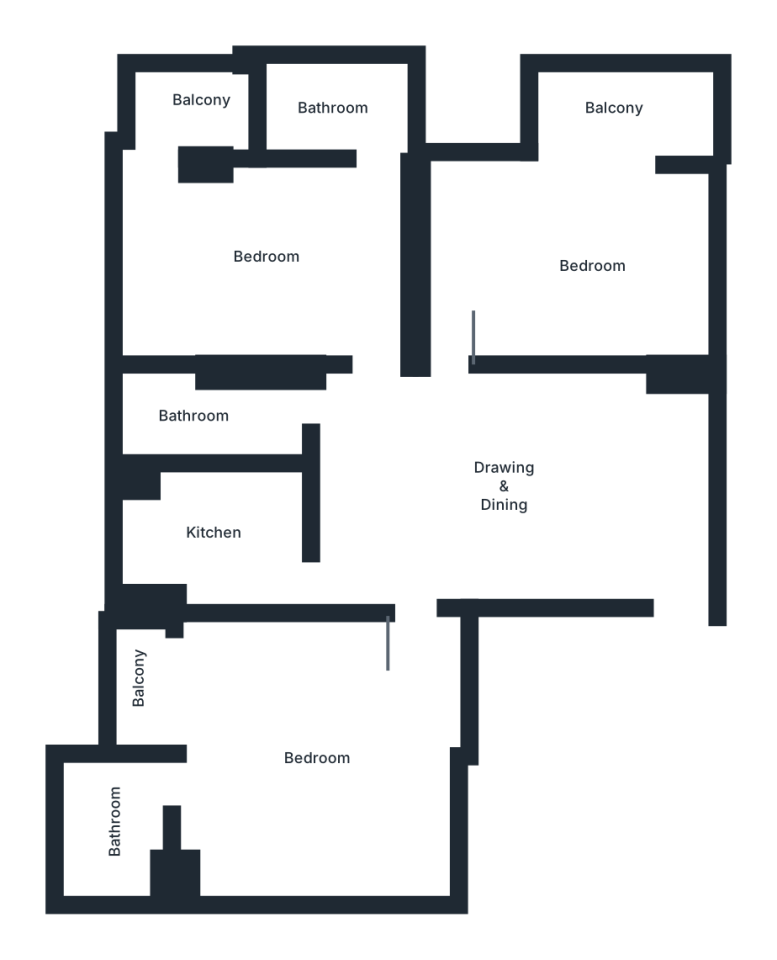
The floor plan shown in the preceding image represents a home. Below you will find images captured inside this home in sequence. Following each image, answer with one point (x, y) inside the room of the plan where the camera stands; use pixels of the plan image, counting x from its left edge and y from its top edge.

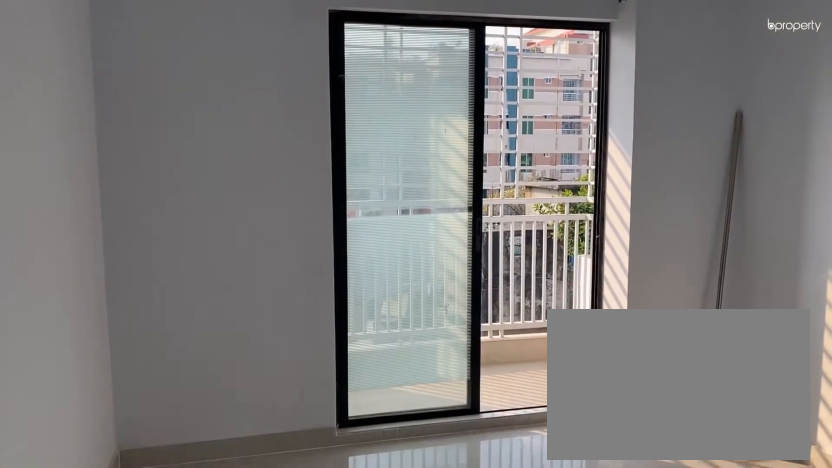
(598, 263)
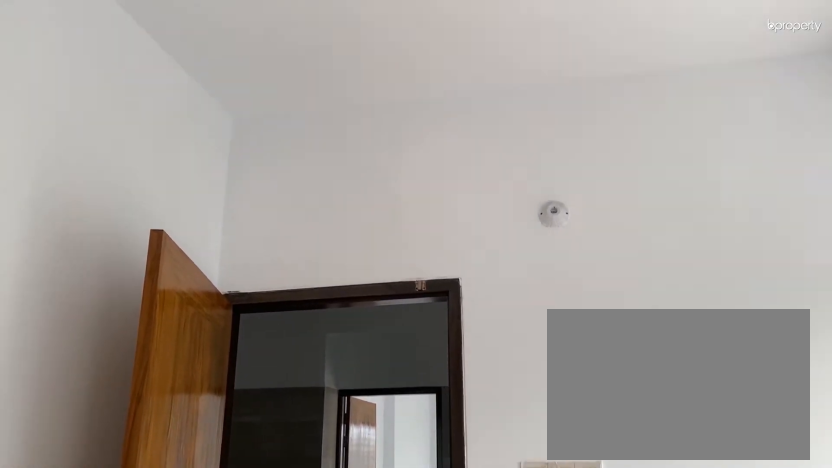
(273, 252)
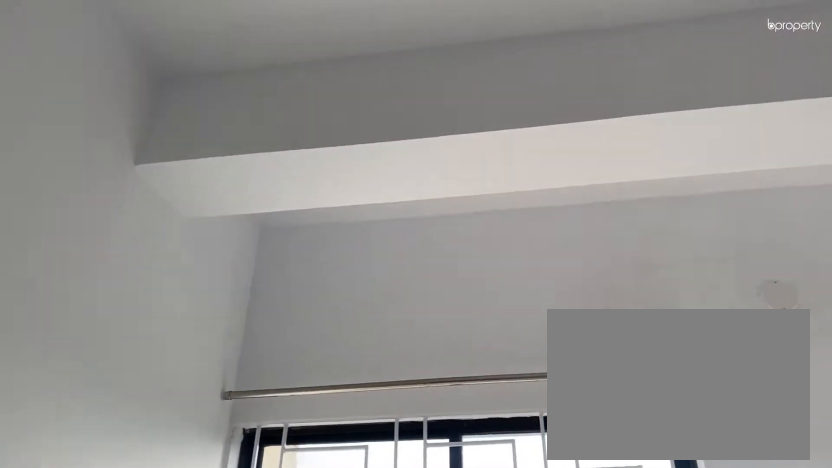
(273, 252)
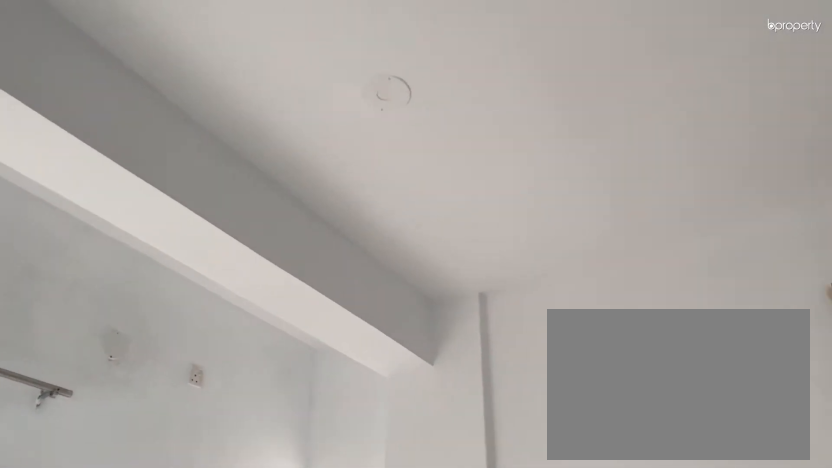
(273, 252)
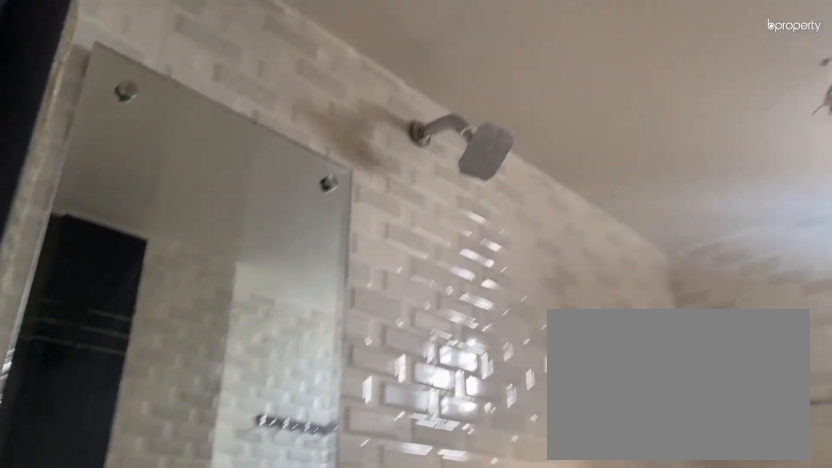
(212, 415)
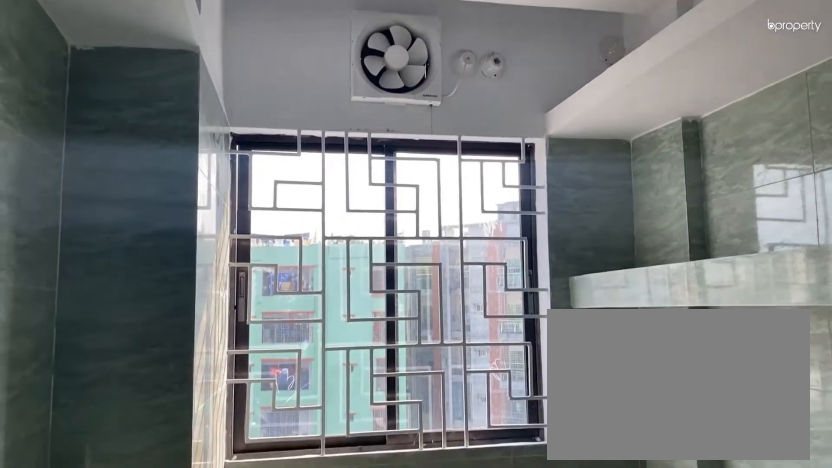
(211, 525)
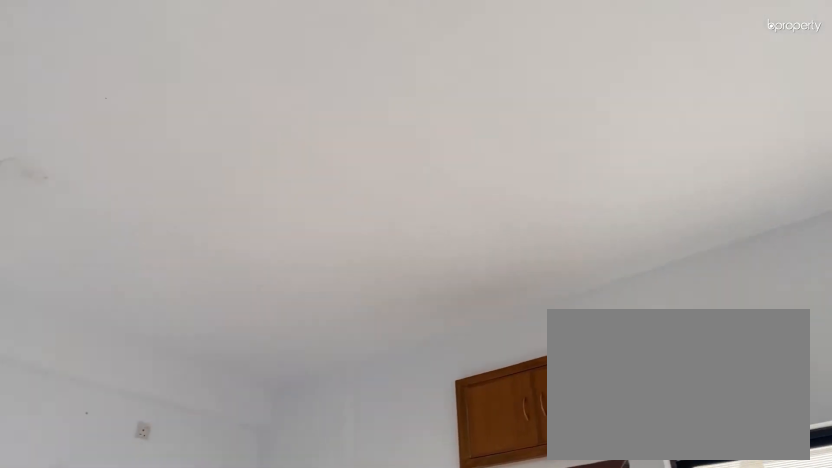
(321, 761)
